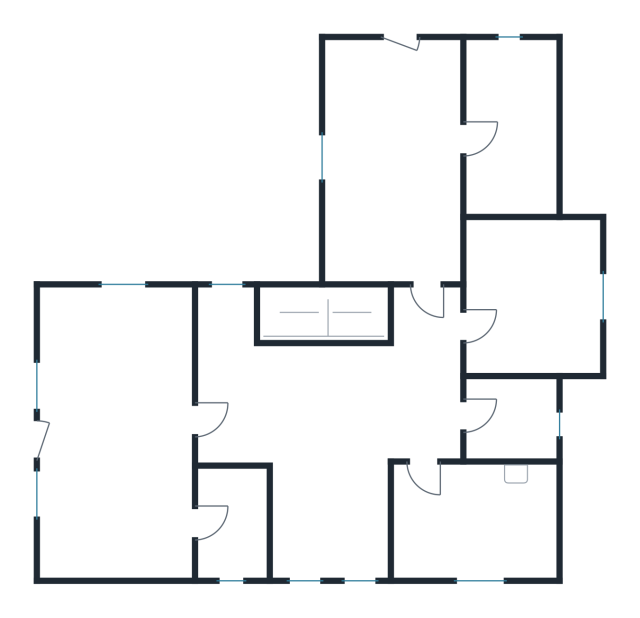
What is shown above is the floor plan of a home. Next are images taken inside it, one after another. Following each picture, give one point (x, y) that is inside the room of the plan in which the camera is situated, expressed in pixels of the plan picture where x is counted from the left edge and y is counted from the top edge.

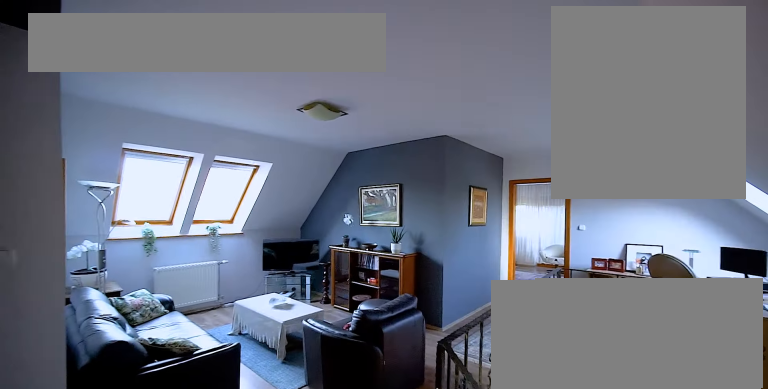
(330, 449)
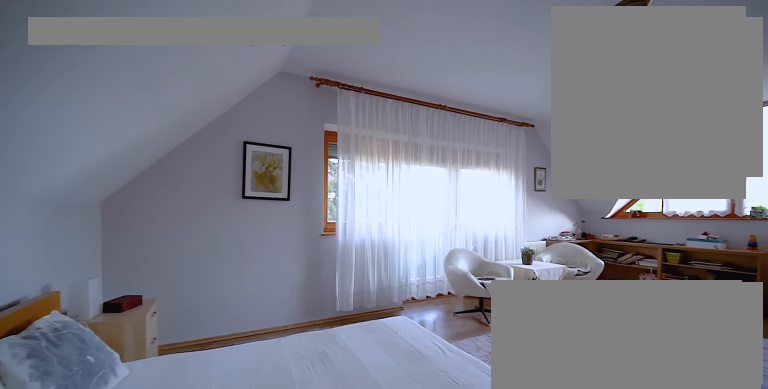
(117, 435)
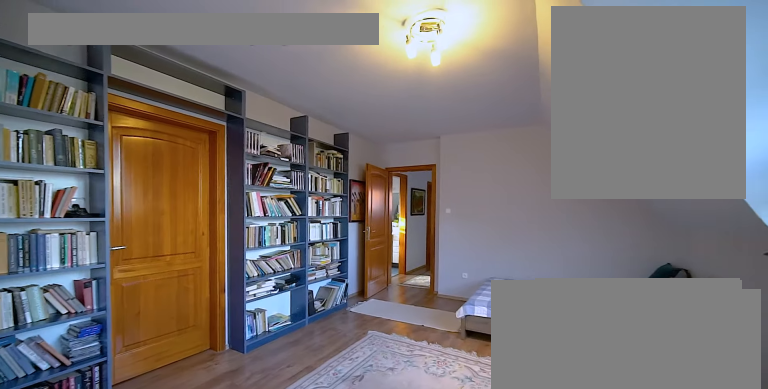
(394, 164)
